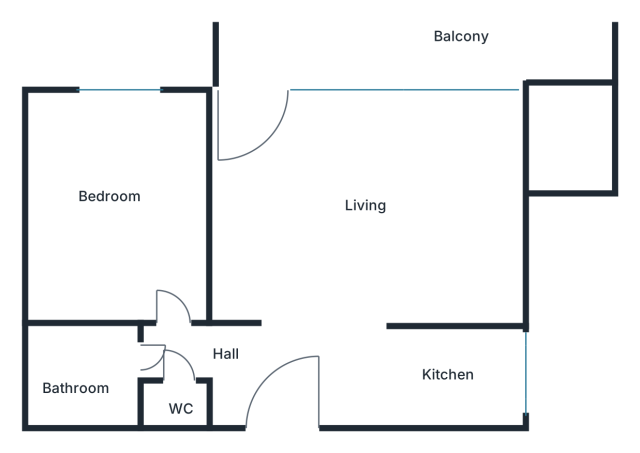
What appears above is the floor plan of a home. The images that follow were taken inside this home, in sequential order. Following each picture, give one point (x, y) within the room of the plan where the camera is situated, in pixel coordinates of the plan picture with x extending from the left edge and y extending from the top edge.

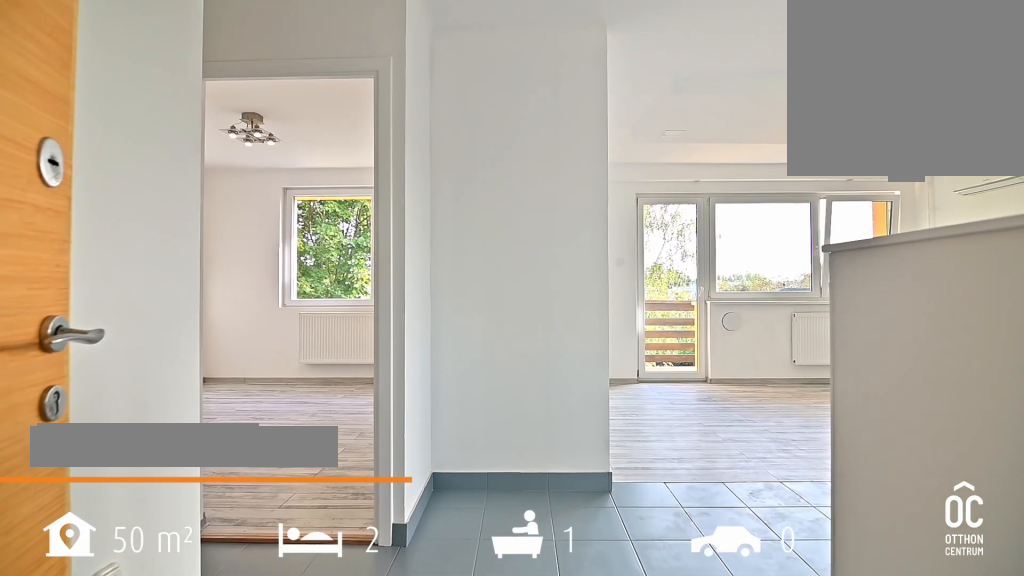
(293, 392)
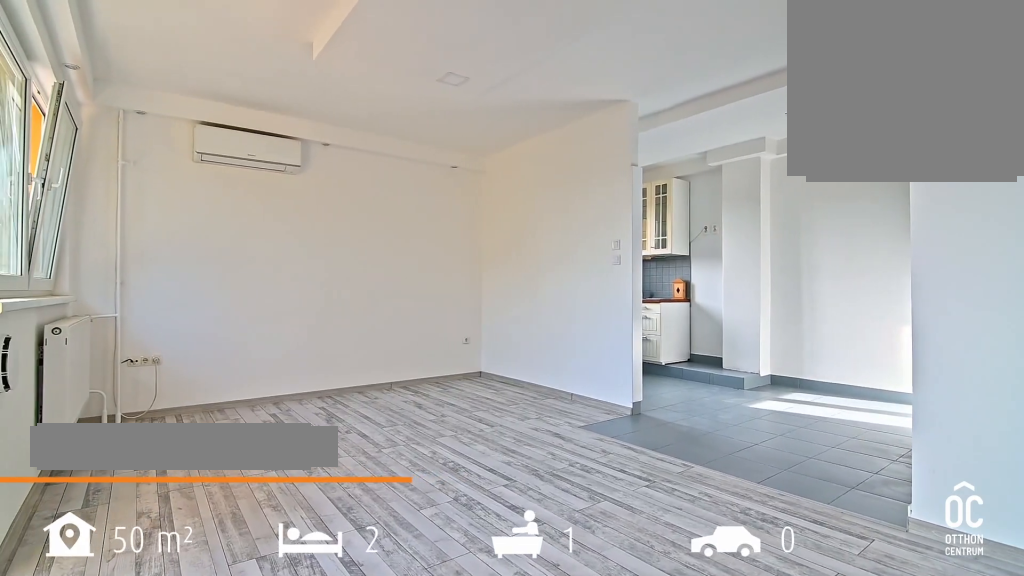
(366, 205)
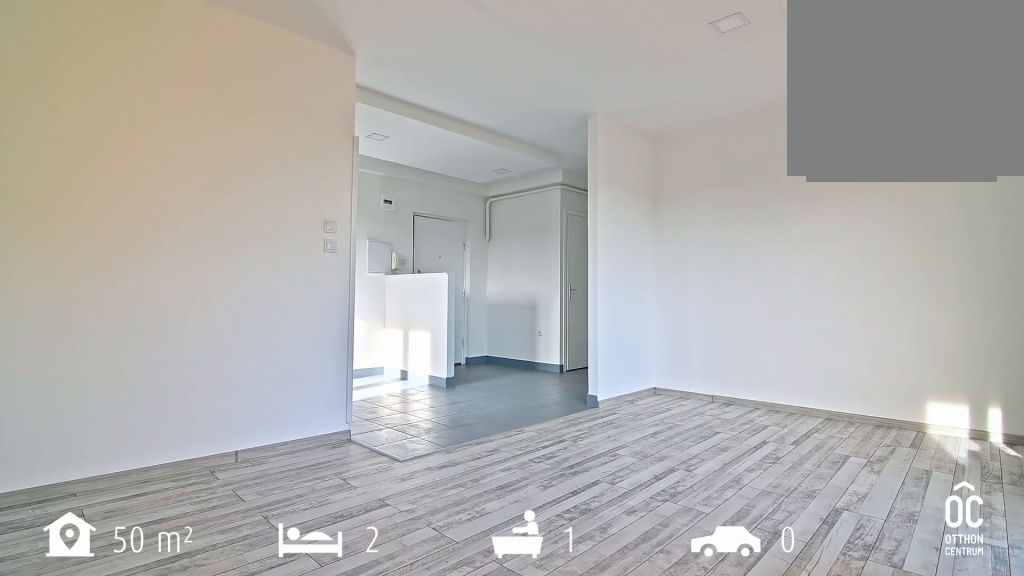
(366, 206)
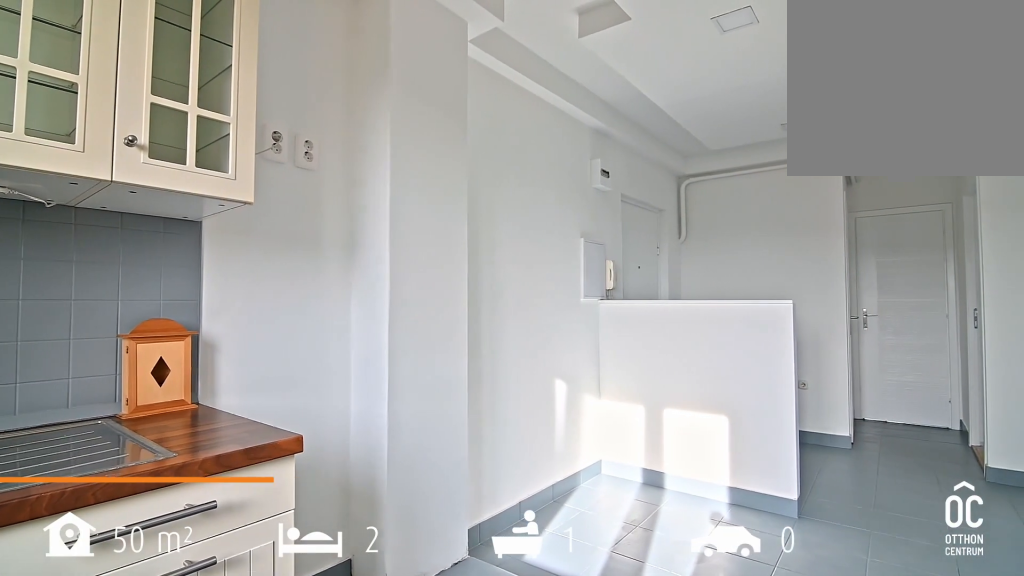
(464, 378)
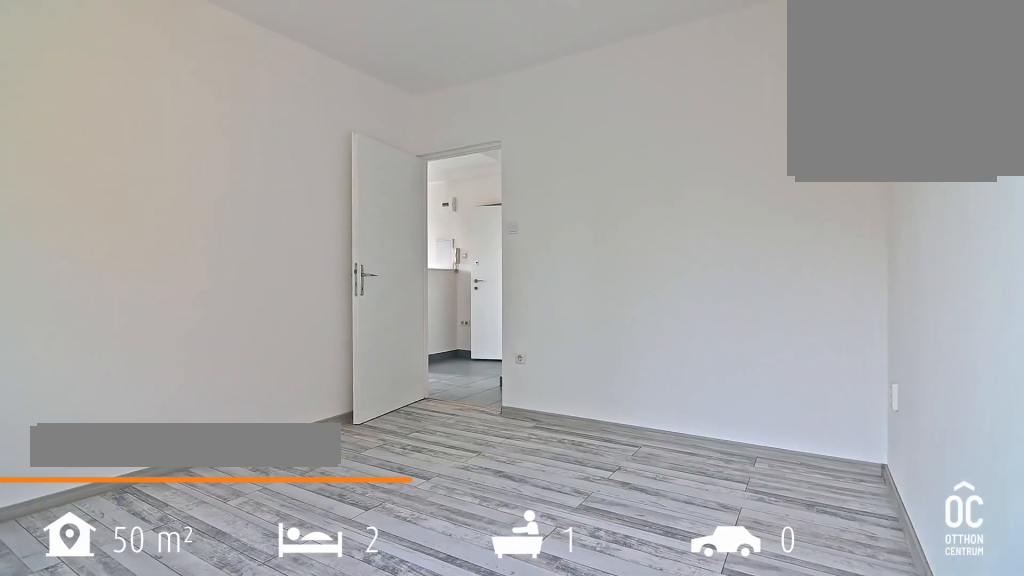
(112, 201)
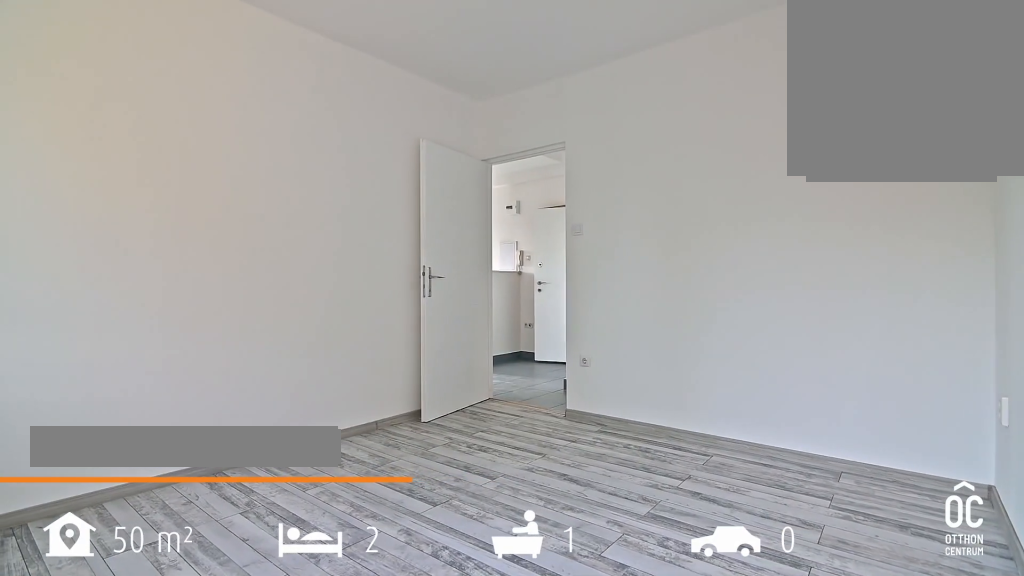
(112, 201)
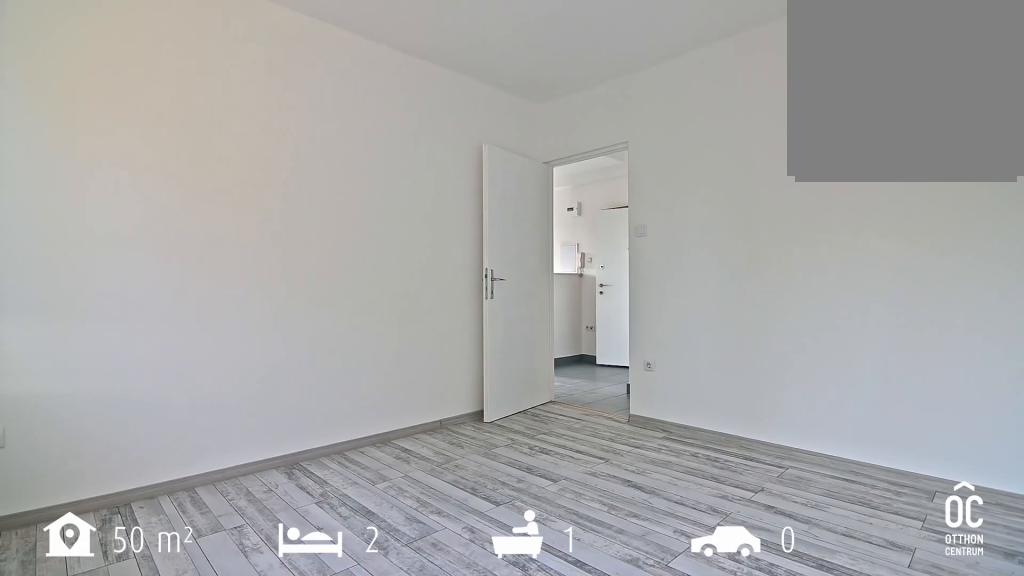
(112, 201)
